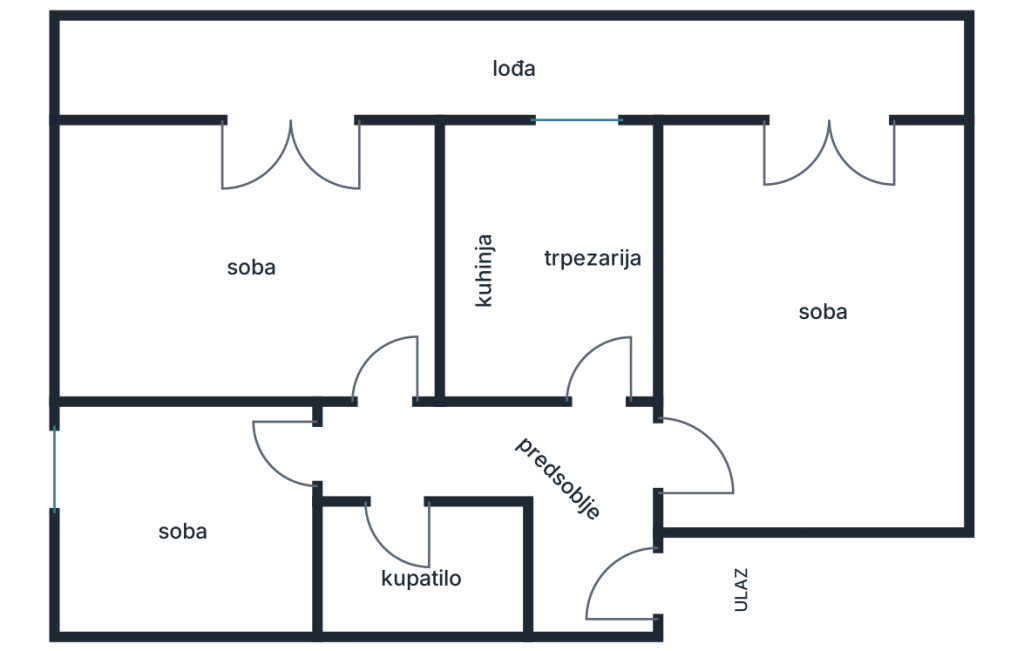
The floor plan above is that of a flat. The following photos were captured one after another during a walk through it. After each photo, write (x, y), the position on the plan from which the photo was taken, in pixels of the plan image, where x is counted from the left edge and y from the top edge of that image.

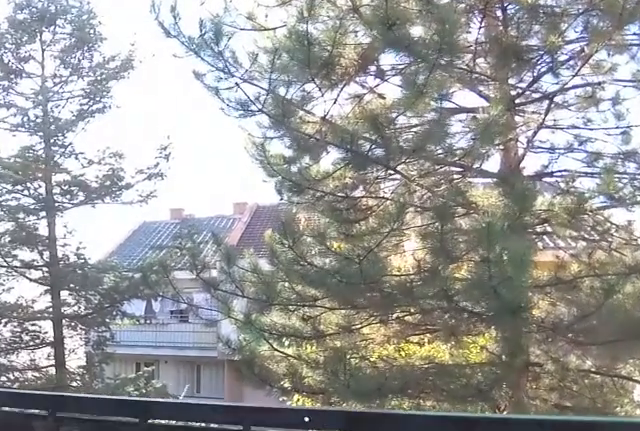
(847, 118)
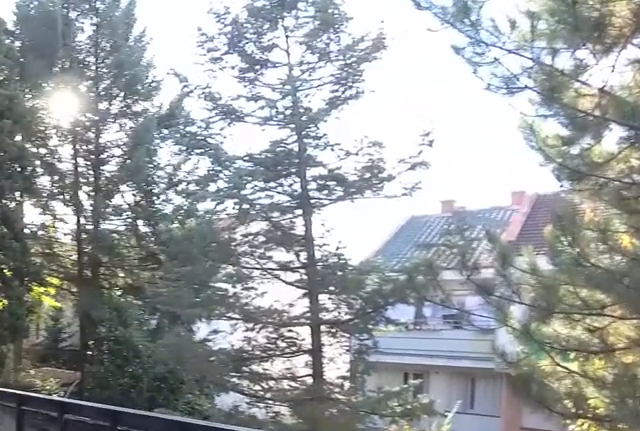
(849, 110)
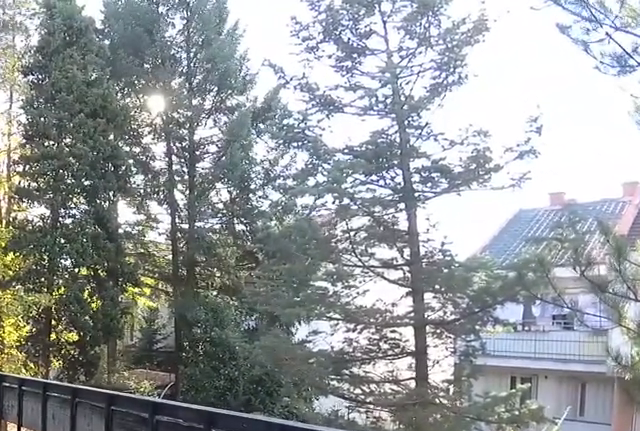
(852, 101)
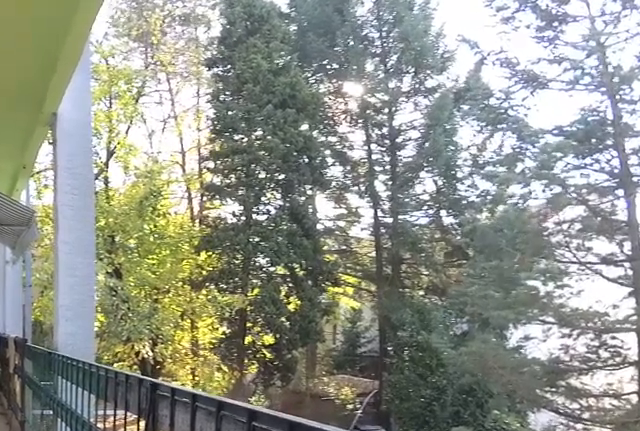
(856, 73)
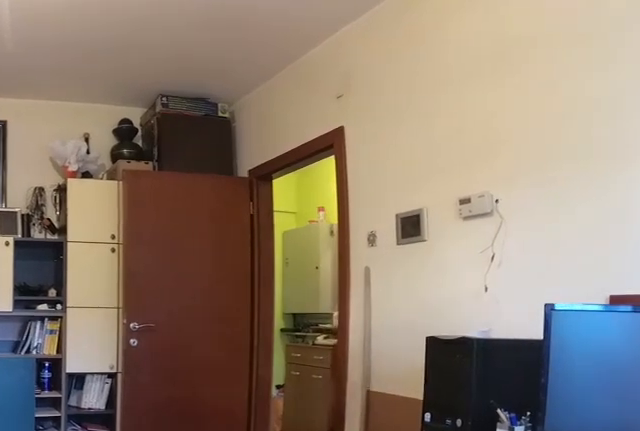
(822, 108)
